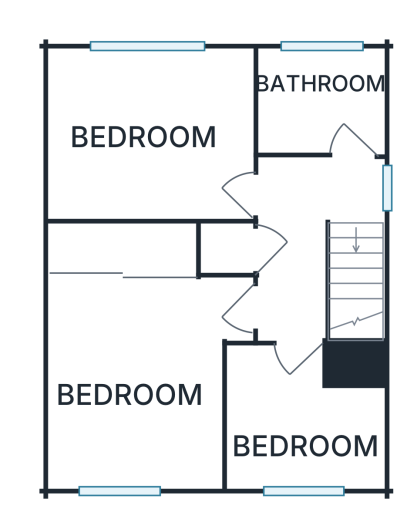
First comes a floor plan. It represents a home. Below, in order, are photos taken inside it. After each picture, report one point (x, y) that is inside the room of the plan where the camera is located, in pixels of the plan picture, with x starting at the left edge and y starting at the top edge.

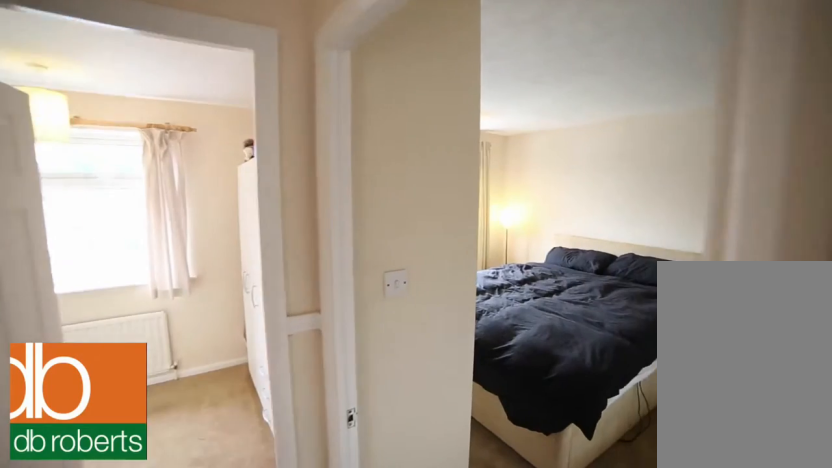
(302, 238)
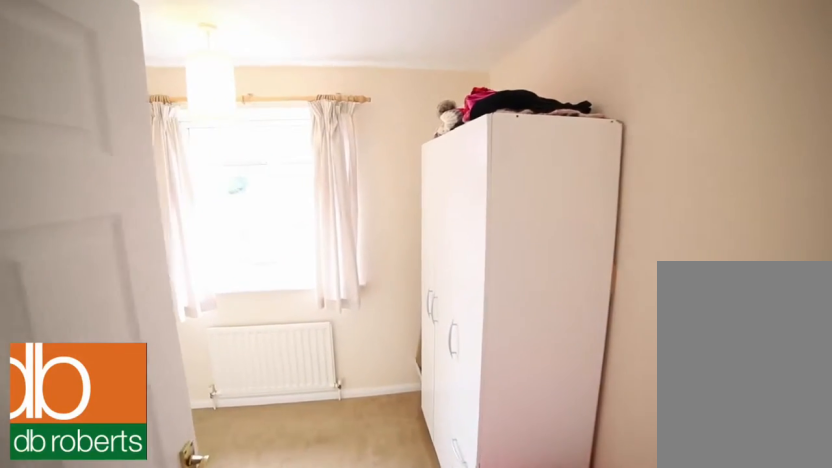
(299, 425)
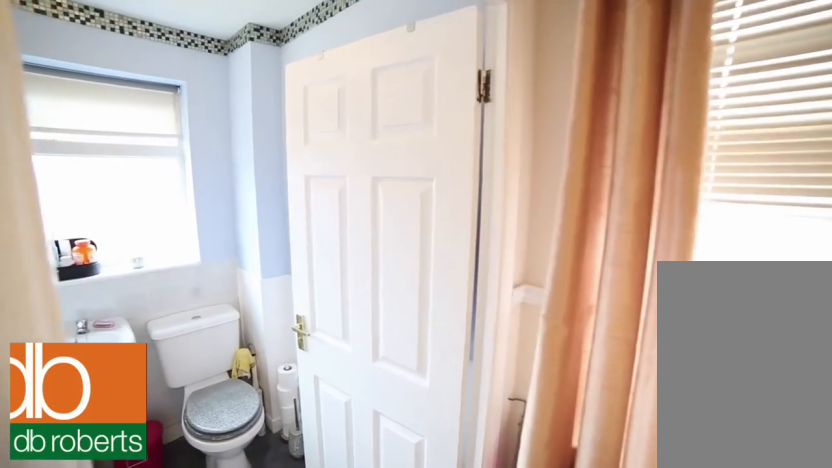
(317, 99)
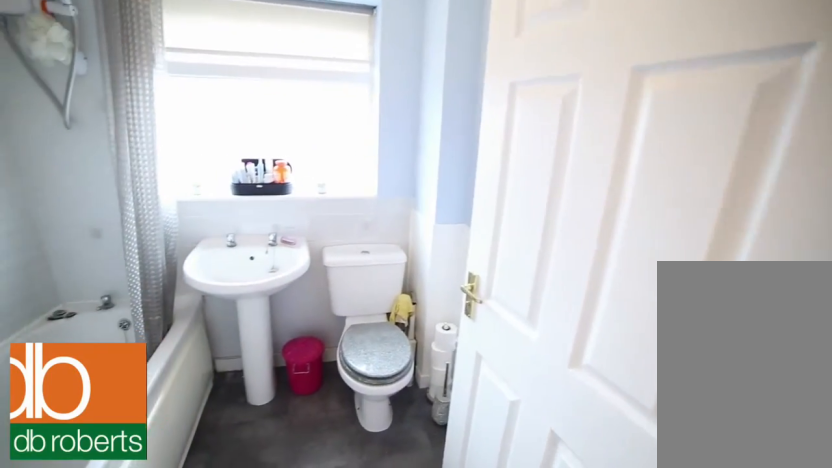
(317, 99)
